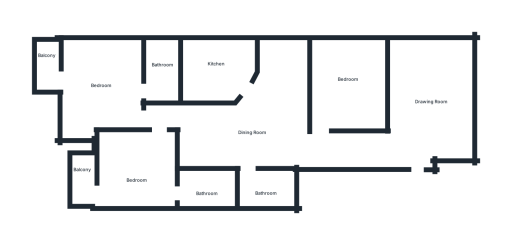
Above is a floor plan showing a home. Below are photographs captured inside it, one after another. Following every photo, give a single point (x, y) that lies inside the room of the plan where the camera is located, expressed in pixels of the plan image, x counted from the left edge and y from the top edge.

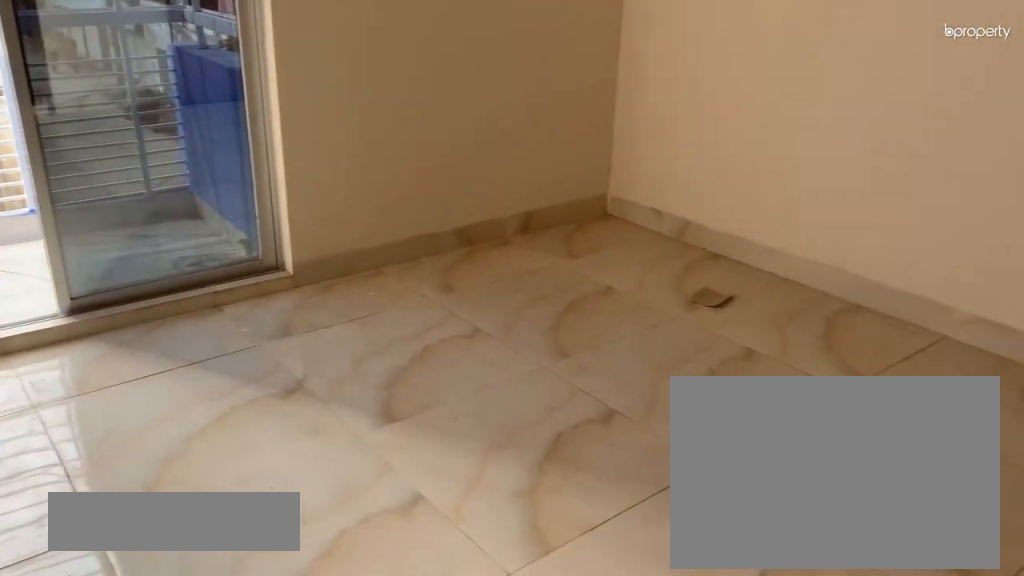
(140, 171)
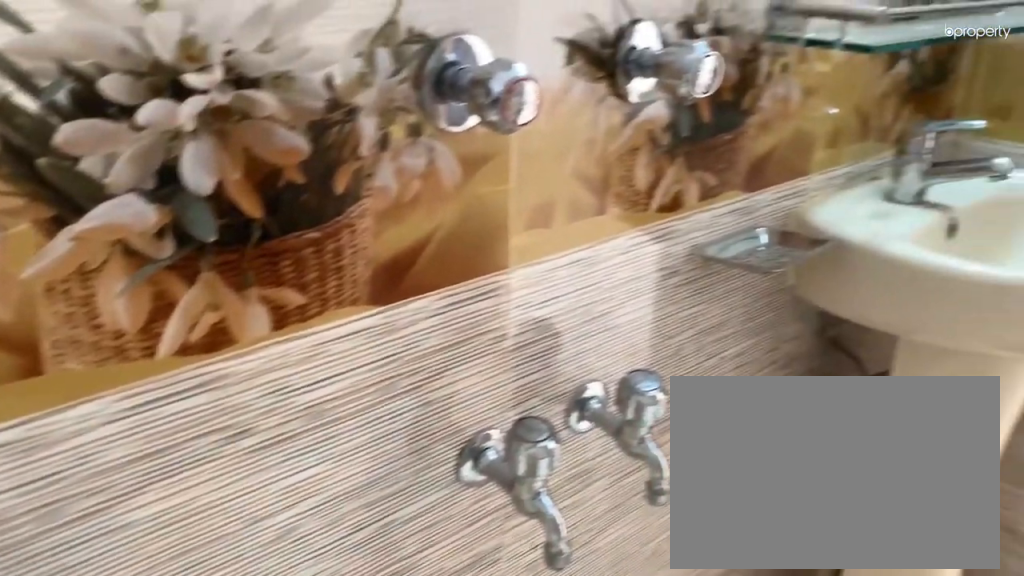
(206, 189)
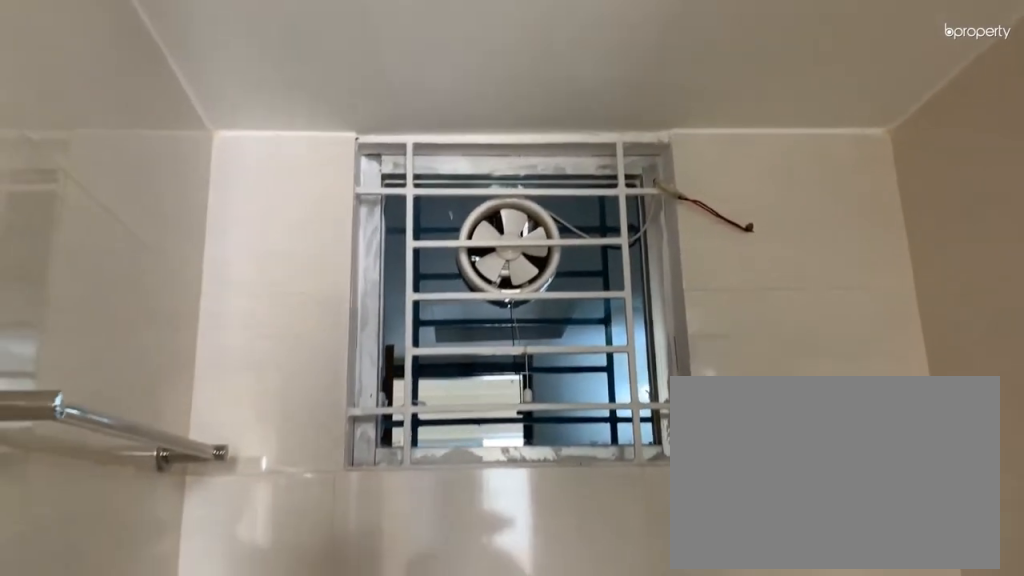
(206, 189)
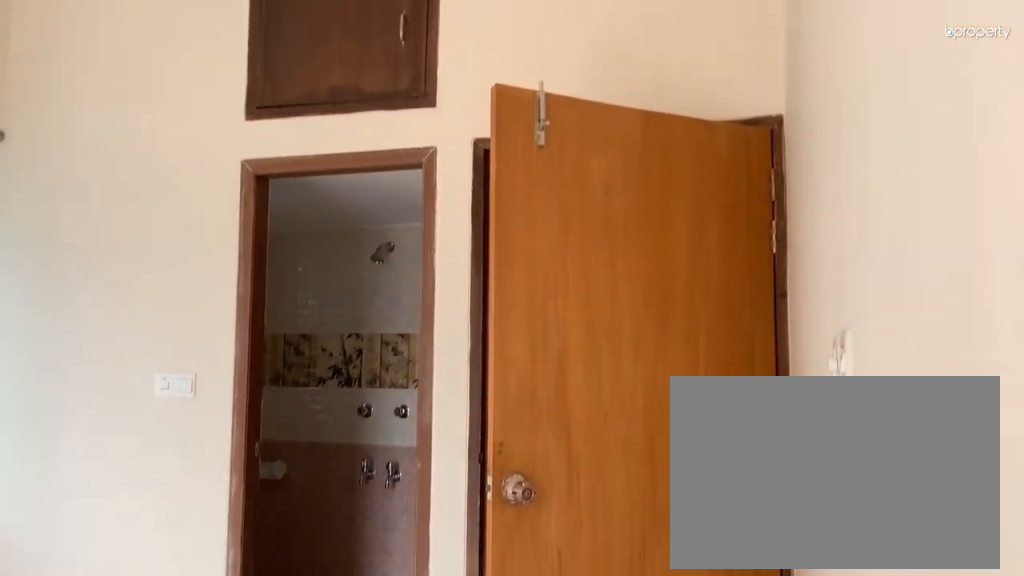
(109, 81)
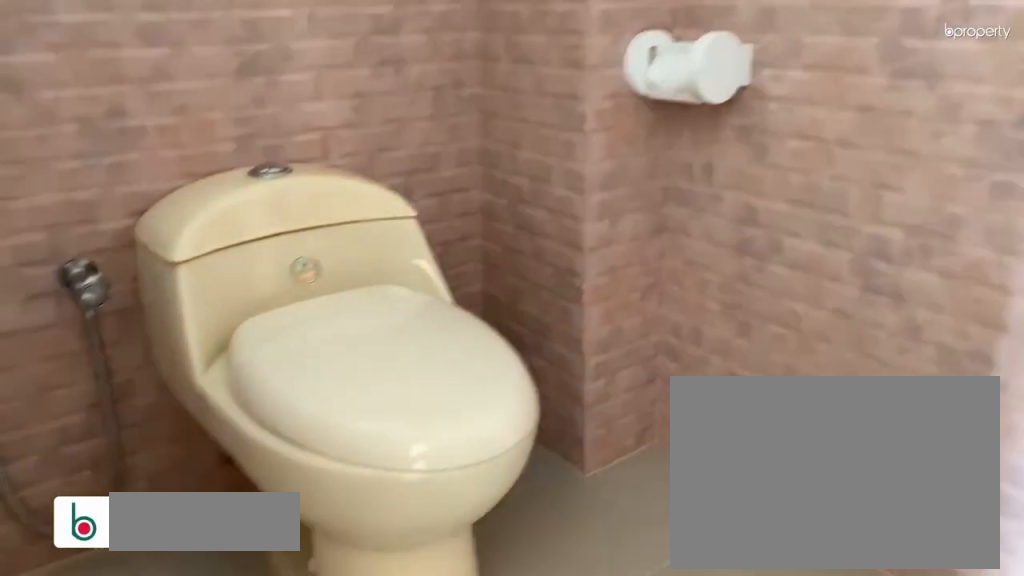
(164, 77)
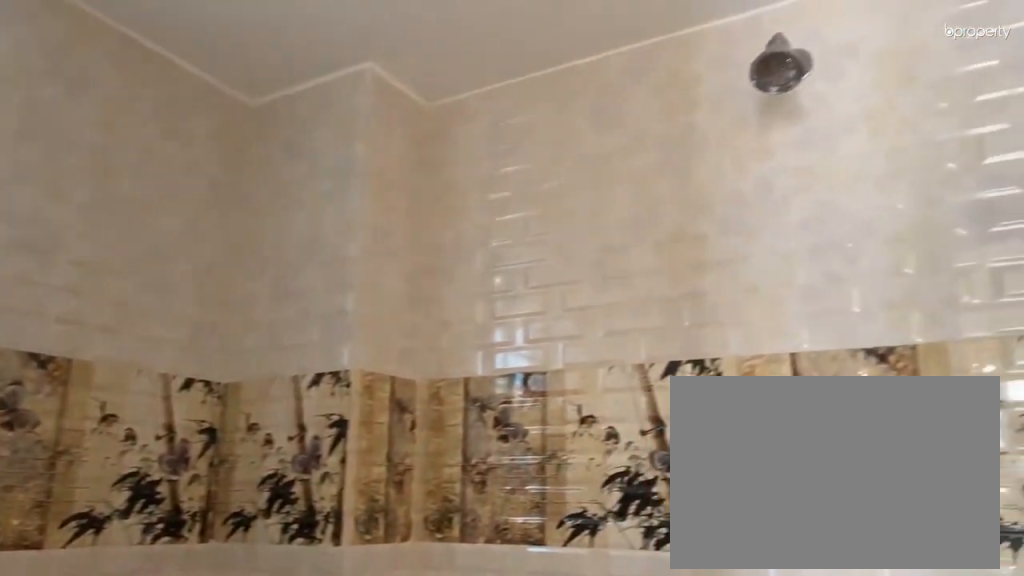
(164, 77)
